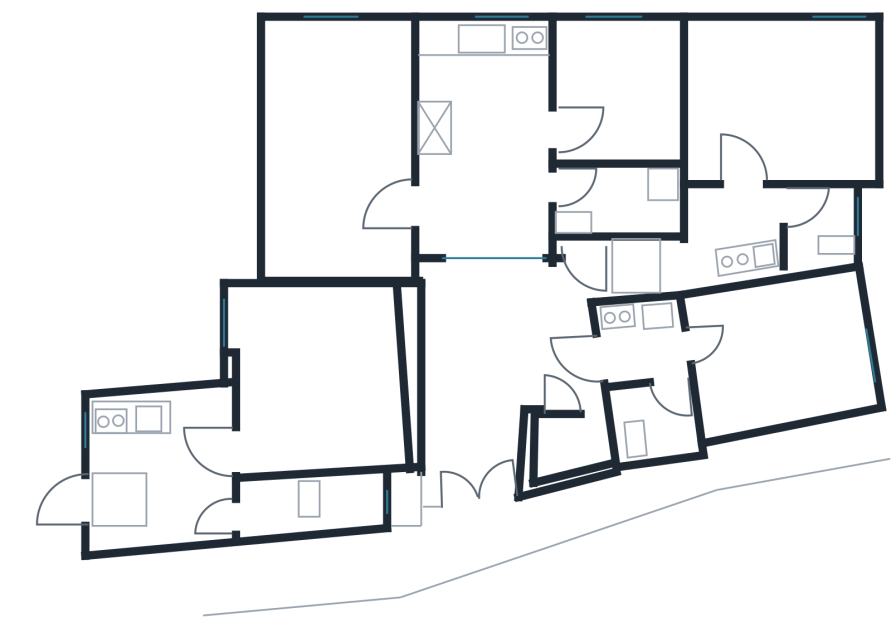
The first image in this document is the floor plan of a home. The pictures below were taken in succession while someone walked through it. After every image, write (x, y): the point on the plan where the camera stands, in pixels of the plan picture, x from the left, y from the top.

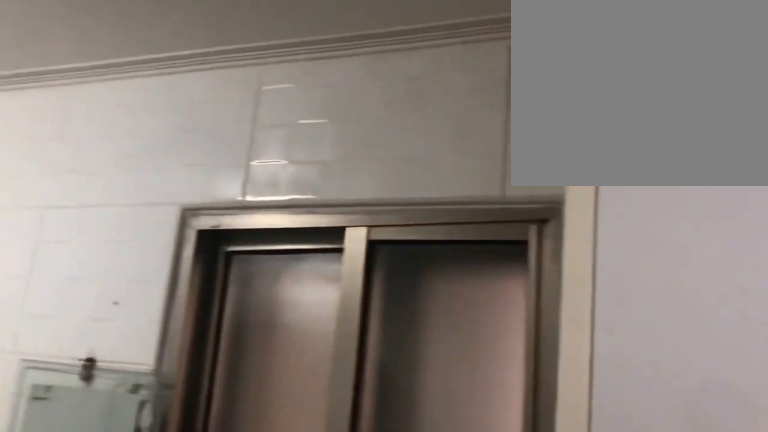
(571, 198)
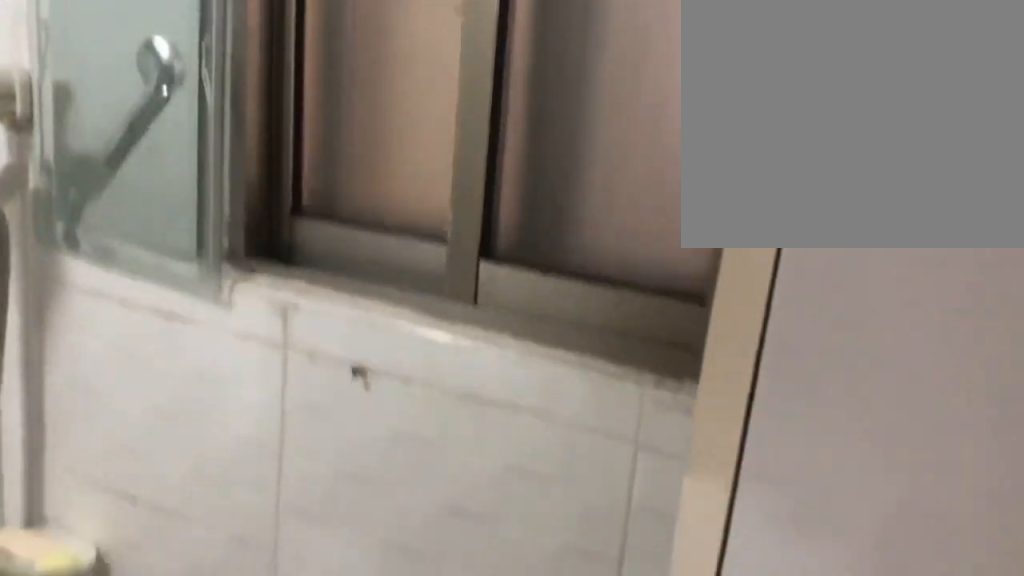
(565, 199)
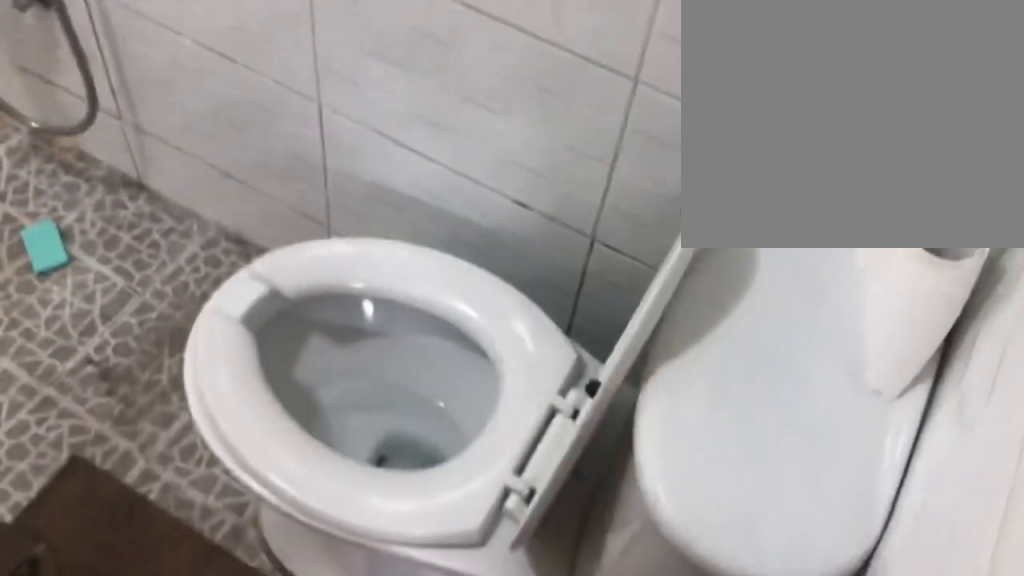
(557, 198)
